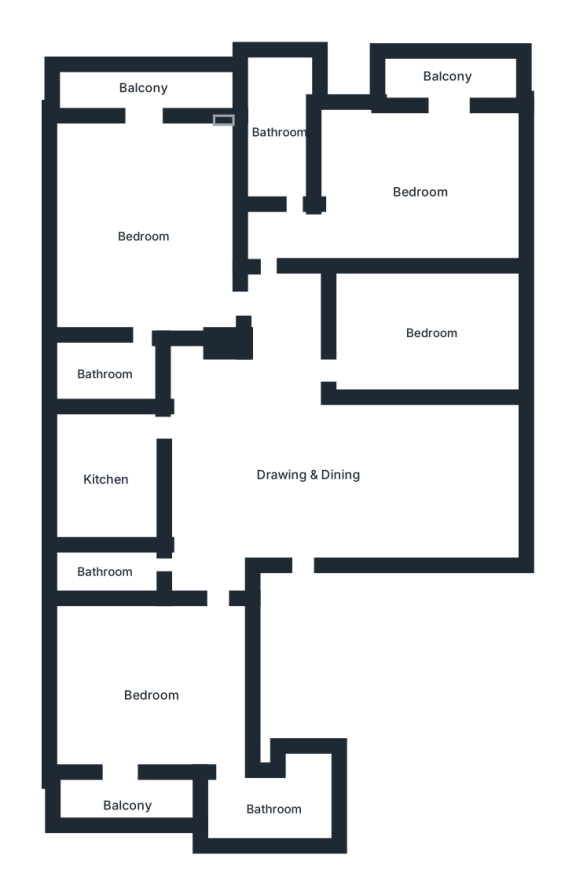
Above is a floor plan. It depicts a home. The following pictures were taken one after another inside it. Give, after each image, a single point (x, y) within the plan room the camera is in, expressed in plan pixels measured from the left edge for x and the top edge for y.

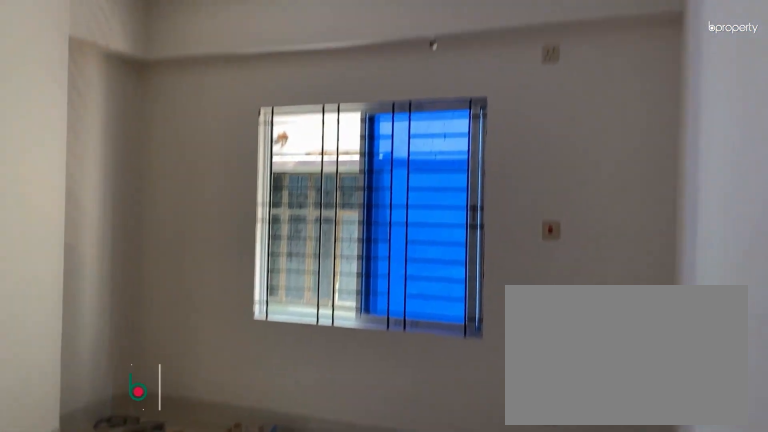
(152, 695)
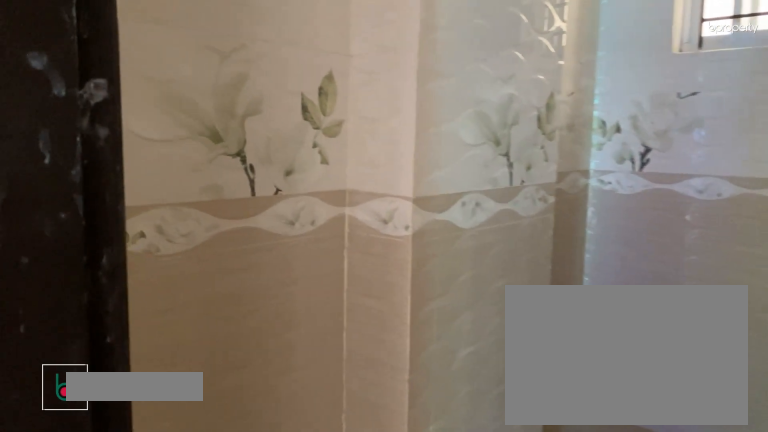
(101, 568)
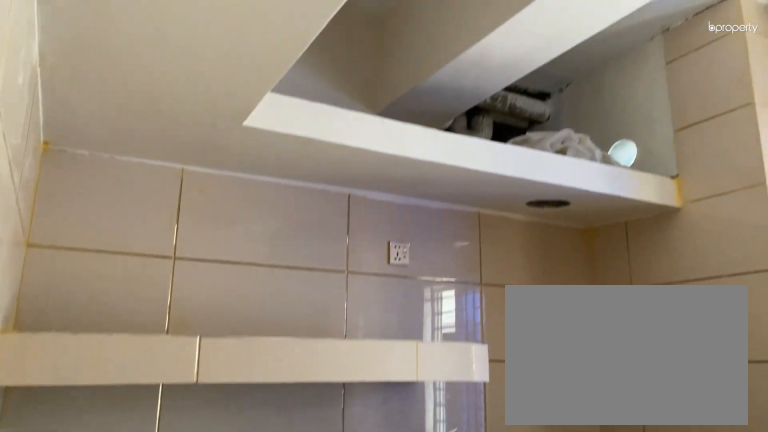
(107, 481)
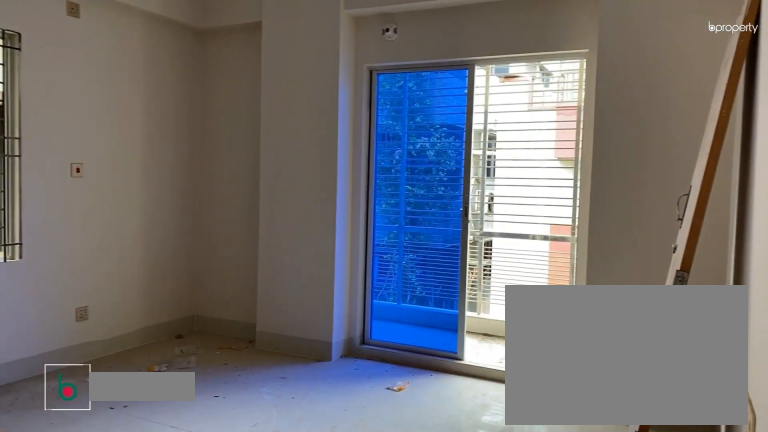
(144, 236)
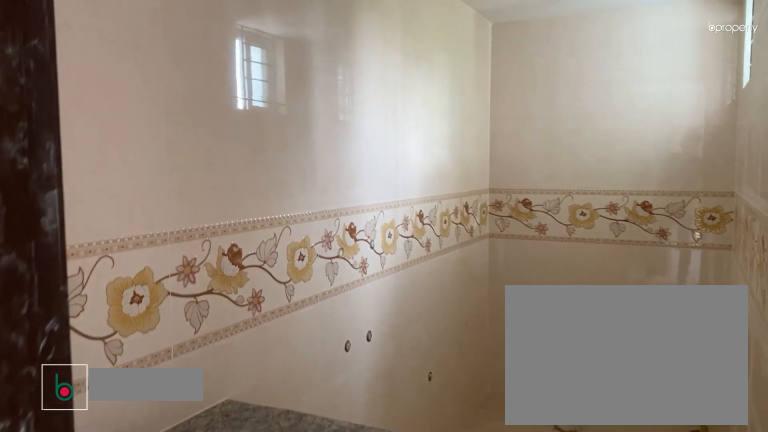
(282, 133)
